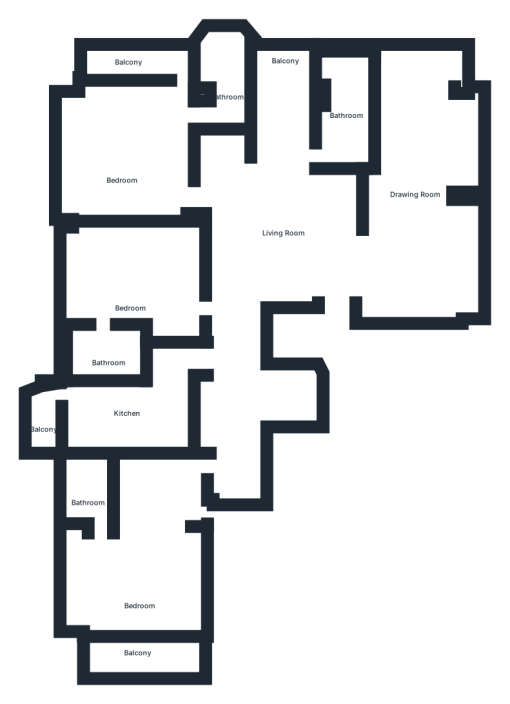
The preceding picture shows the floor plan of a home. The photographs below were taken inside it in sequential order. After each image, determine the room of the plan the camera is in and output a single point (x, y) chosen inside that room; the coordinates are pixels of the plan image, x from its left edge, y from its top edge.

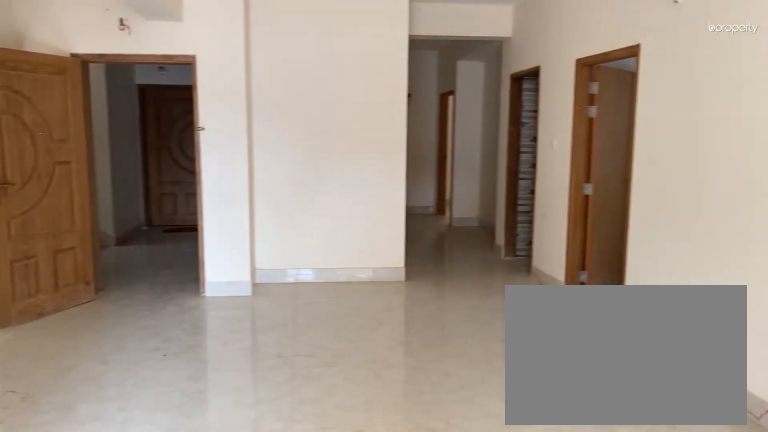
(288, 231)
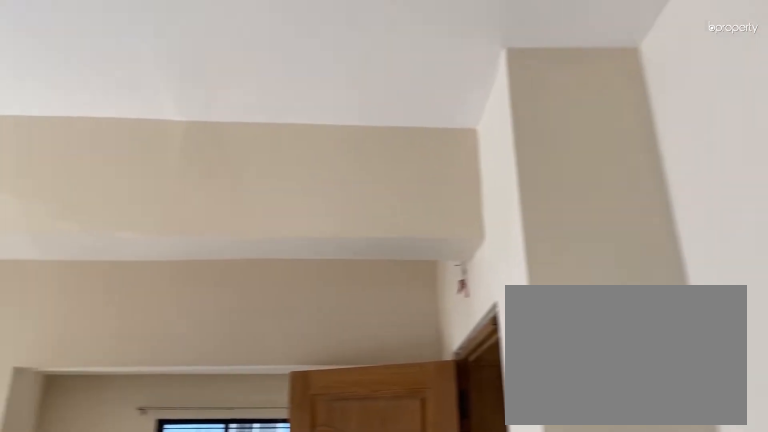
(288, 231)
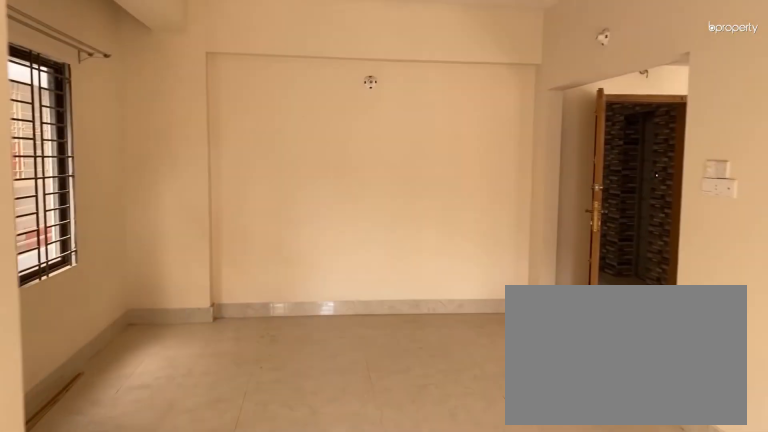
(414, 189)
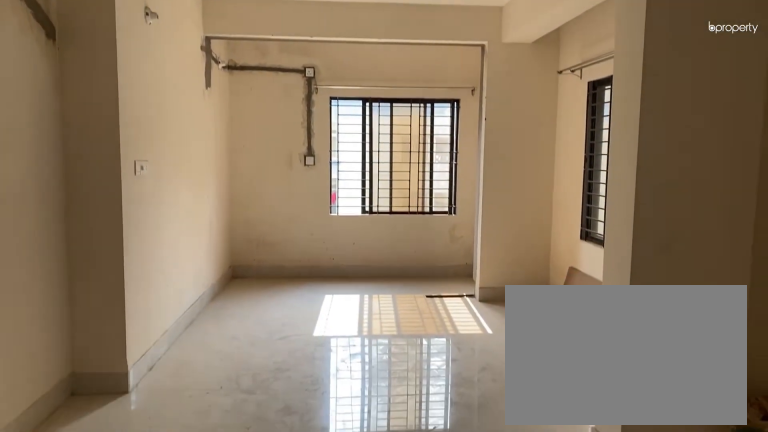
(414, 189)
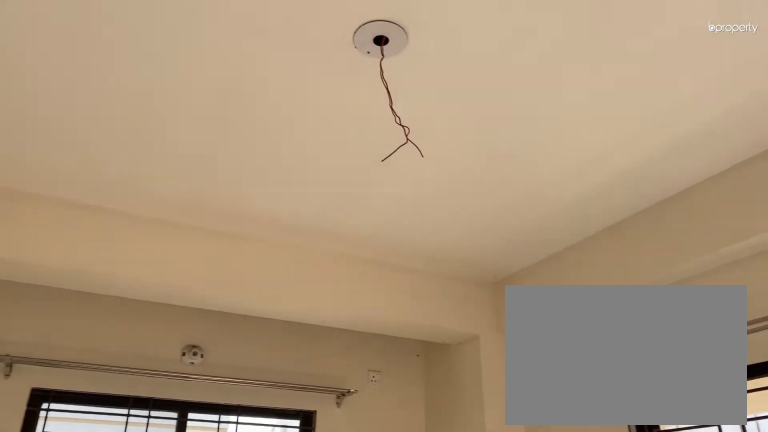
(125, 166)
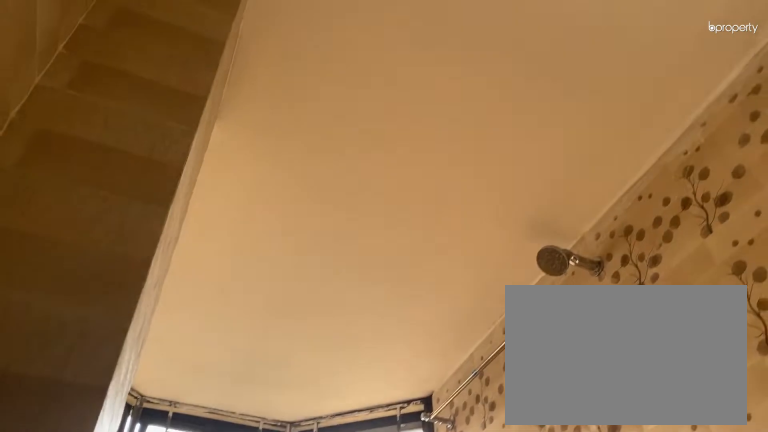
(231, 91)
